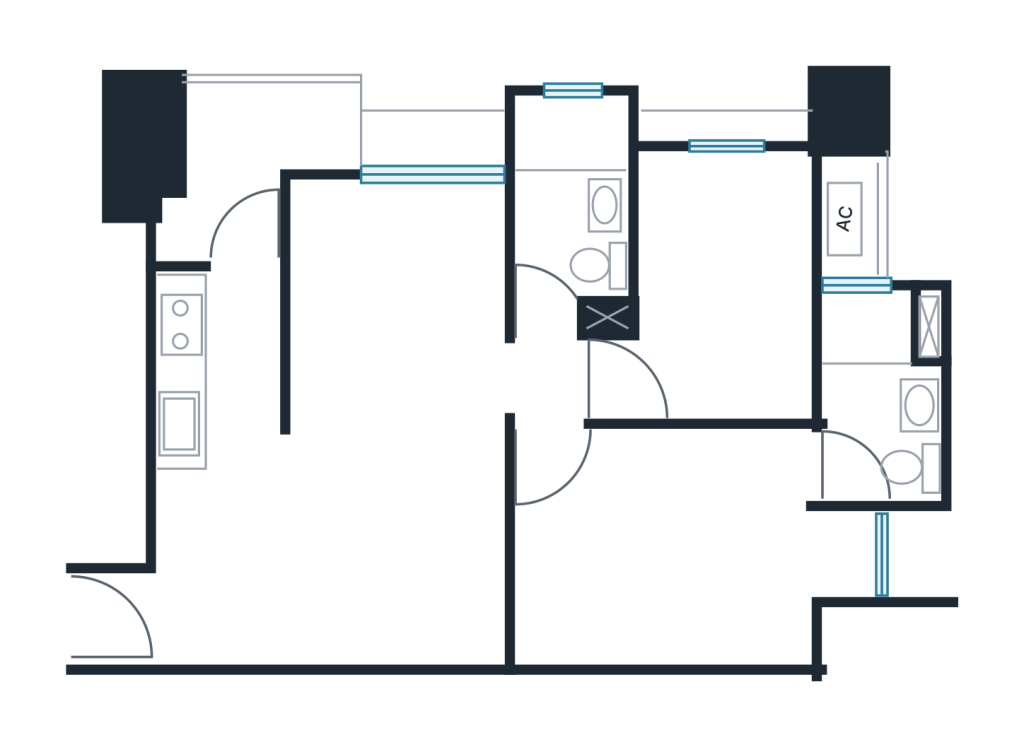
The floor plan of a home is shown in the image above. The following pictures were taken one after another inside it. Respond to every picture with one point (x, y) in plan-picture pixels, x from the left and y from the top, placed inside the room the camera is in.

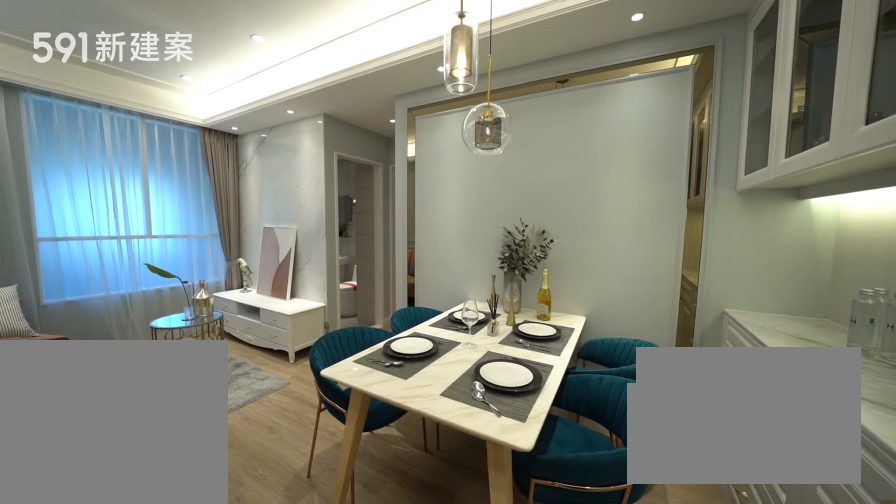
(396, 547)
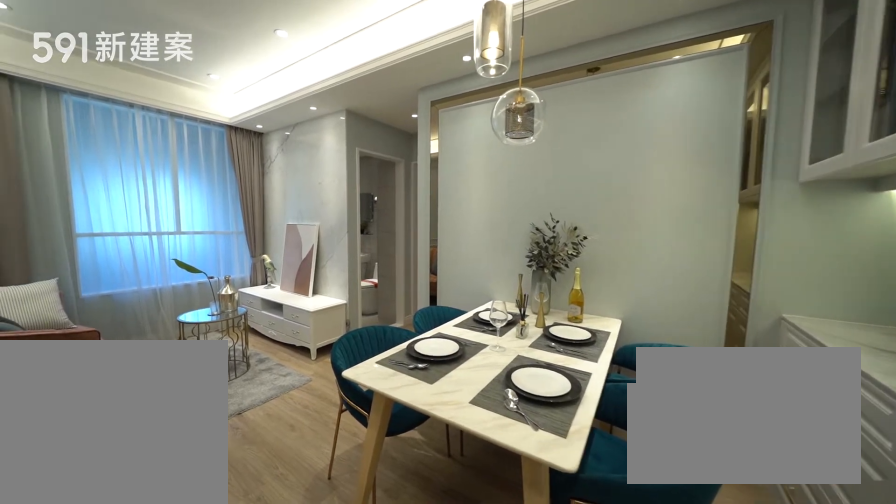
(396, 547)
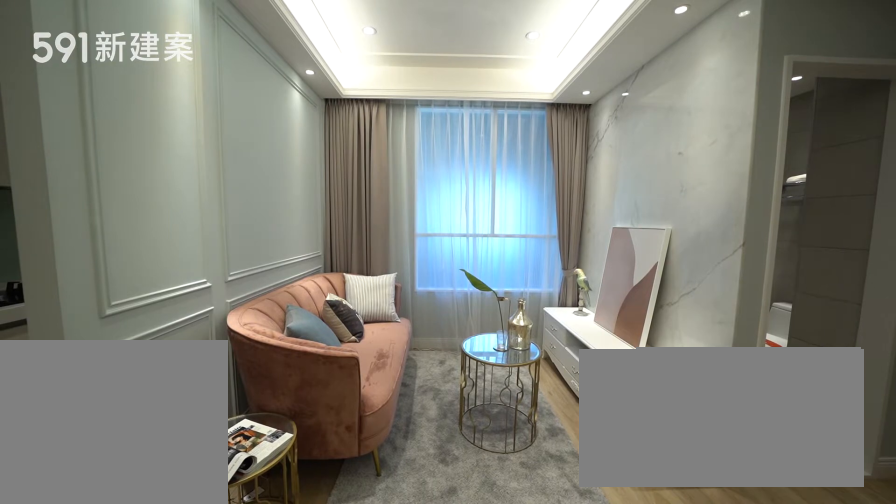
(393, 290)
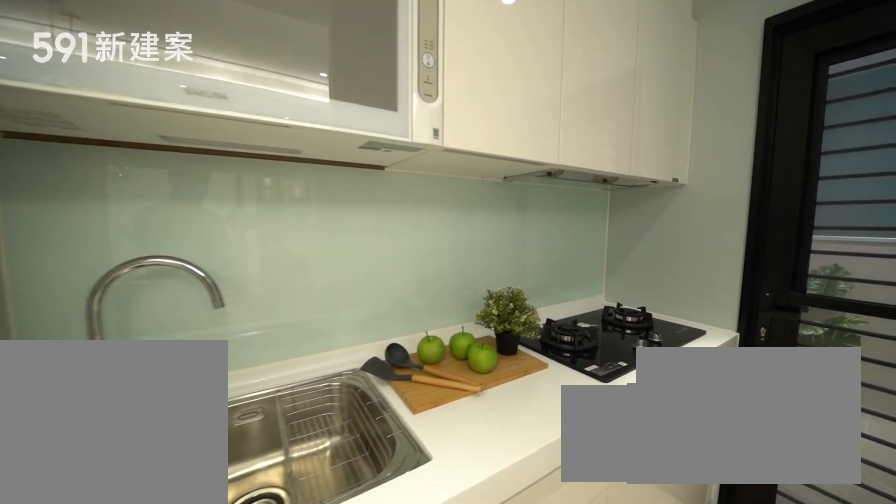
(218, 390)
